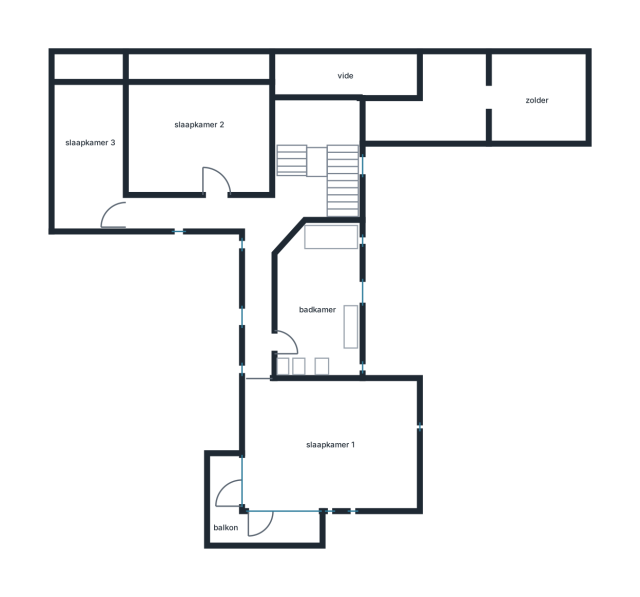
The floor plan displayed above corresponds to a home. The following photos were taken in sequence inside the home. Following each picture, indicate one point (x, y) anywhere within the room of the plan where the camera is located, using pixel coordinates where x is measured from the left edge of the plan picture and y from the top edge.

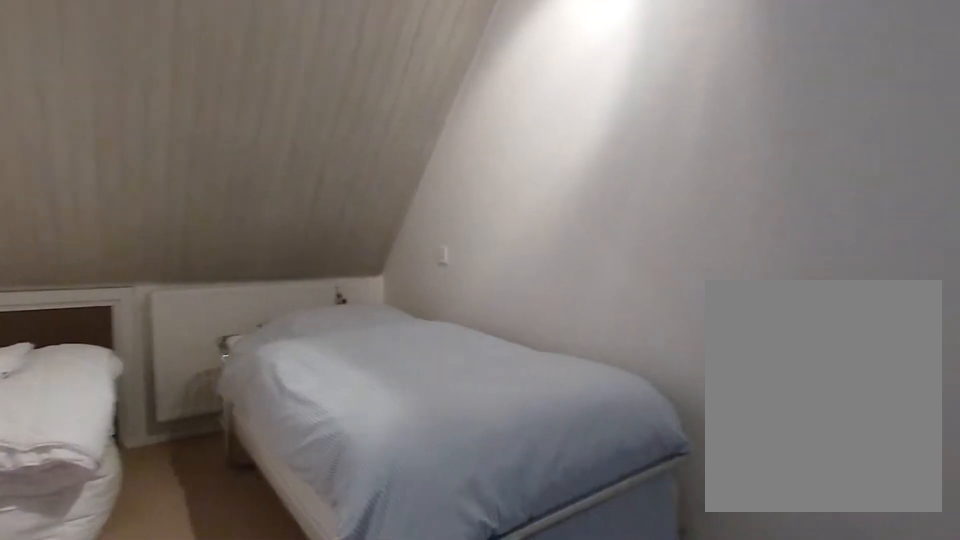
(90, 156)
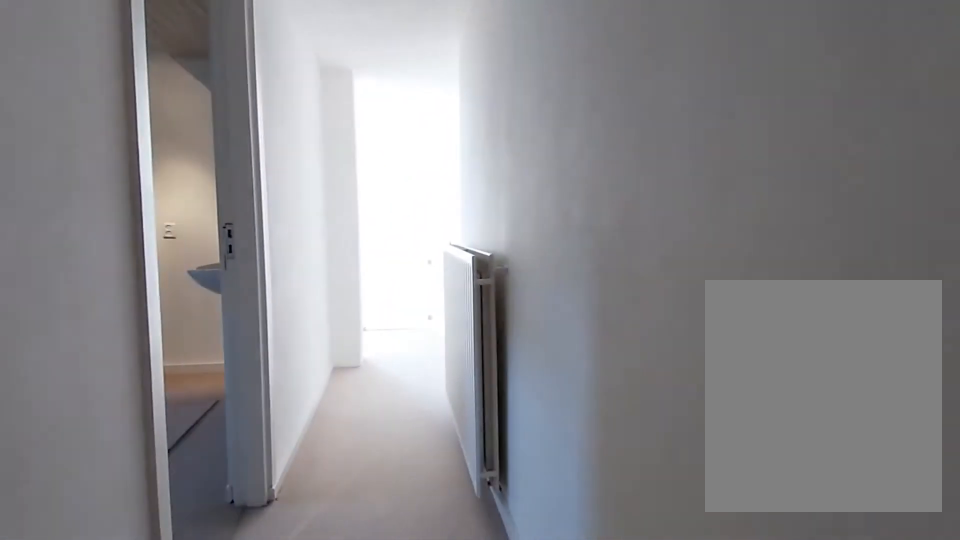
(266, 206)
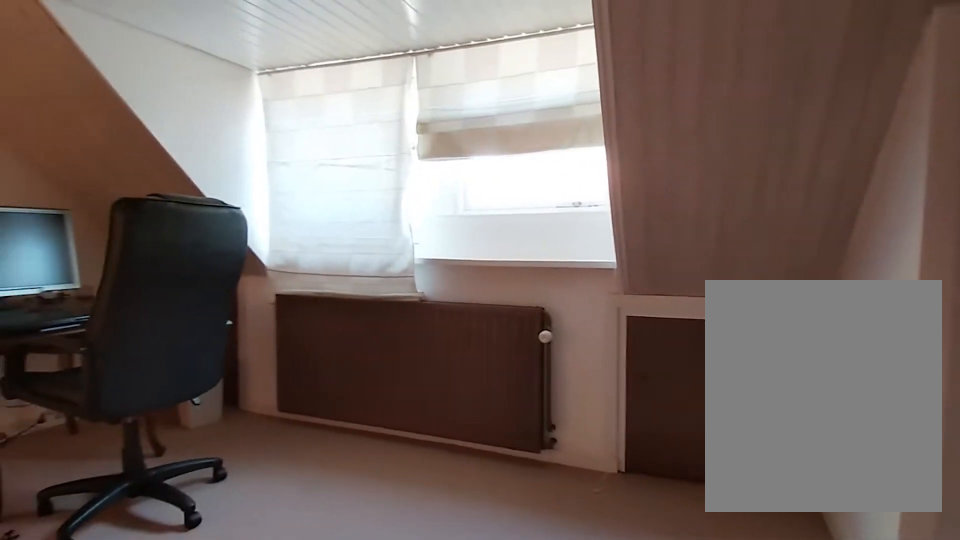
(197, 139)
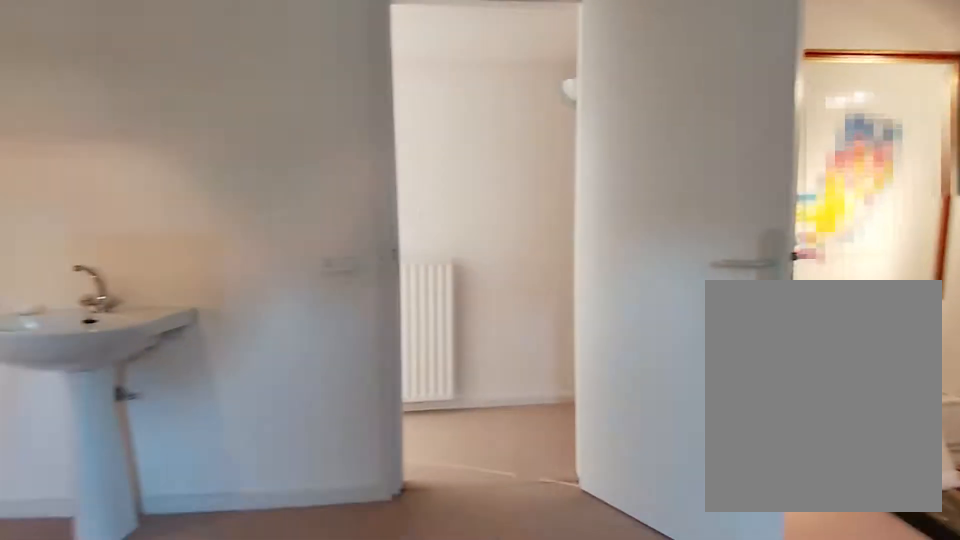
(197, 139)
